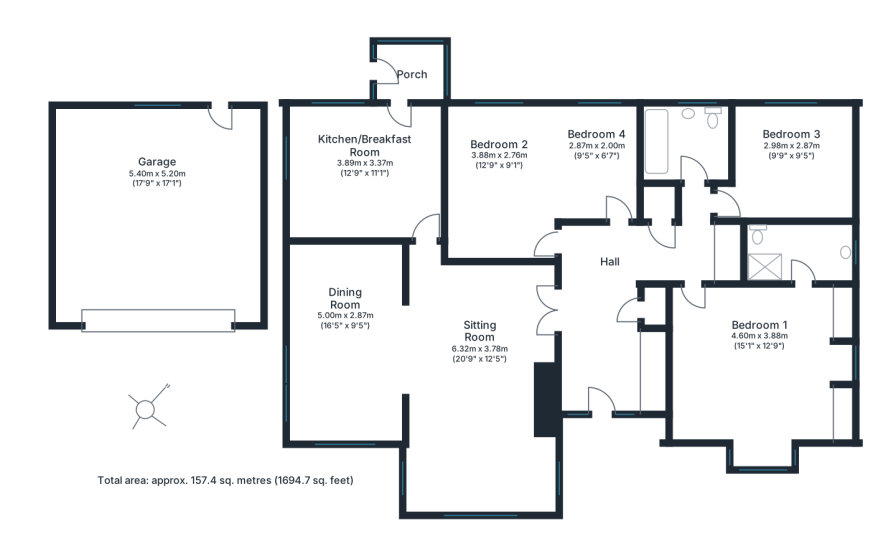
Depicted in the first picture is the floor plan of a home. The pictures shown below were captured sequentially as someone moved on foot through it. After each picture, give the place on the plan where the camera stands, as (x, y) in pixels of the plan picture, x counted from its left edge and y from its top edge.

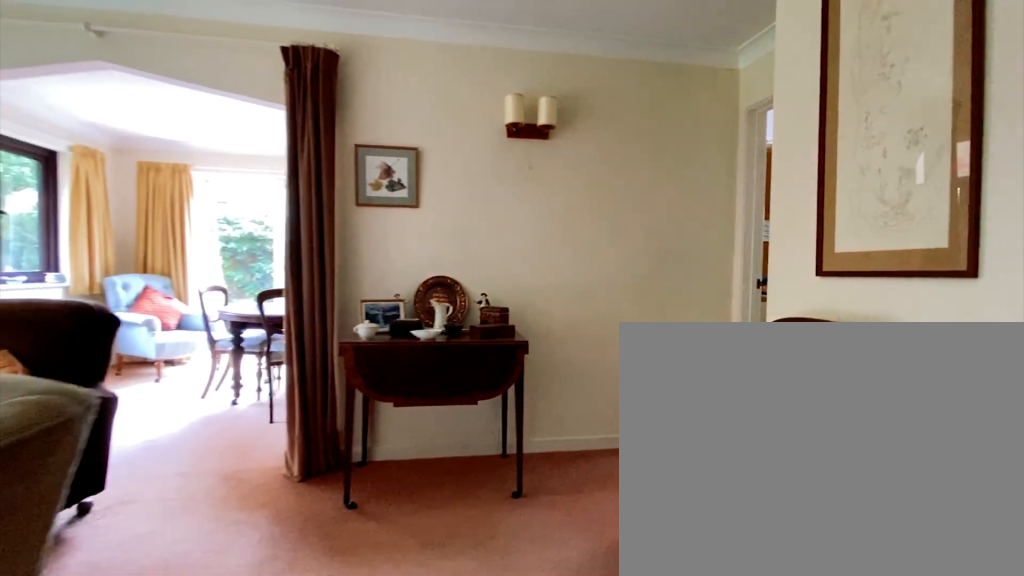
(478, 313)
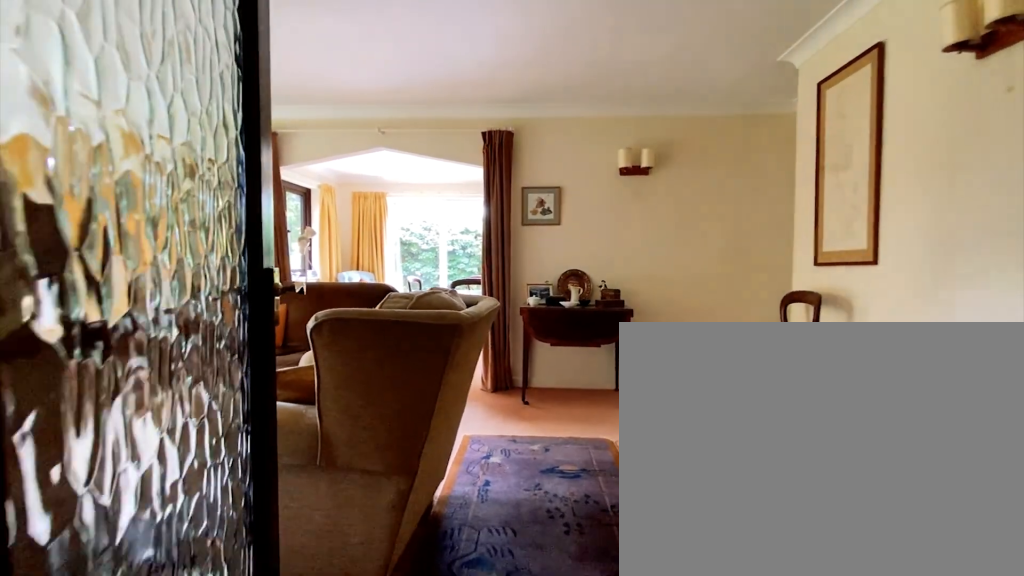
(564, 310)
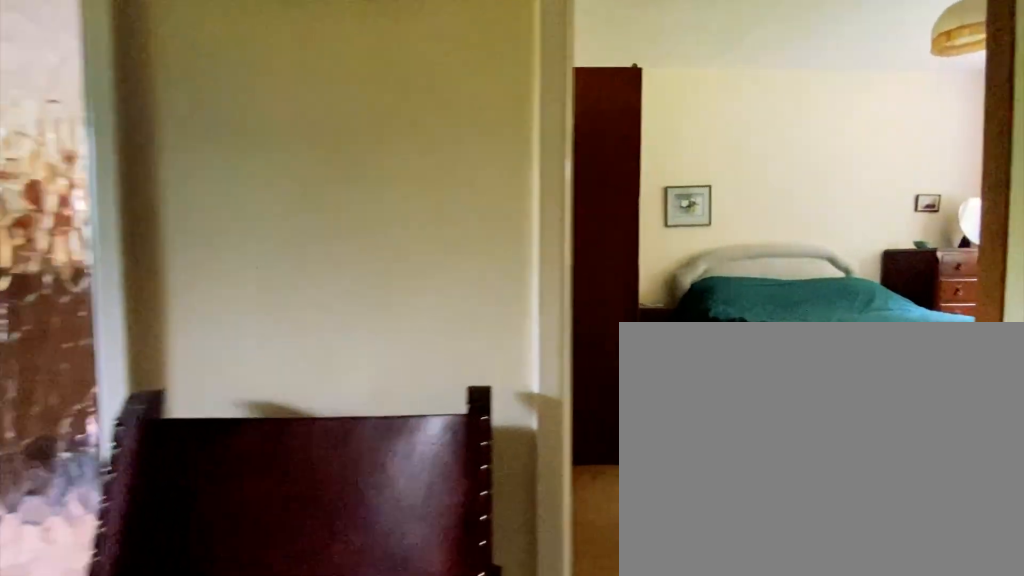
(577, 273)
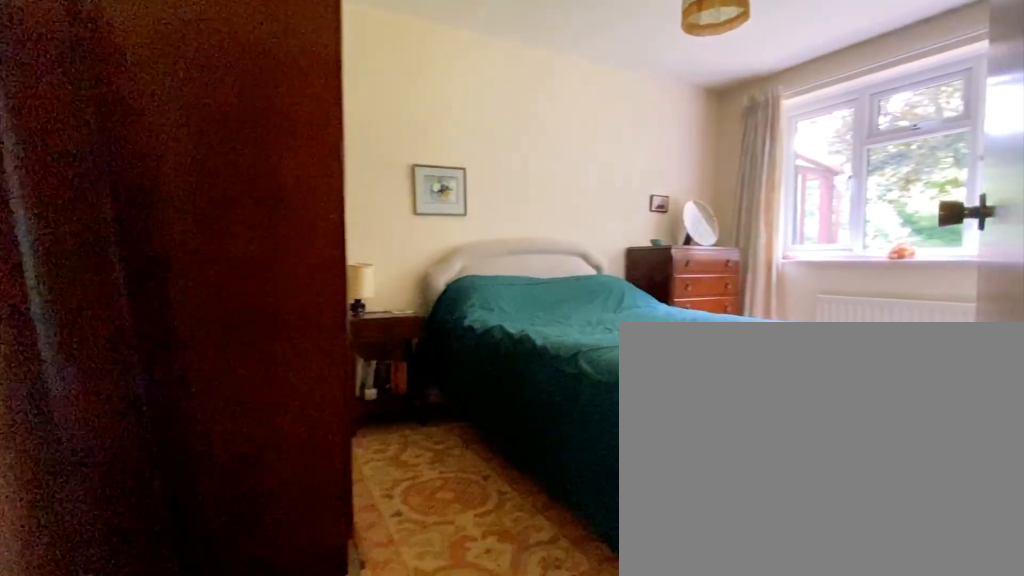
(555, 243)
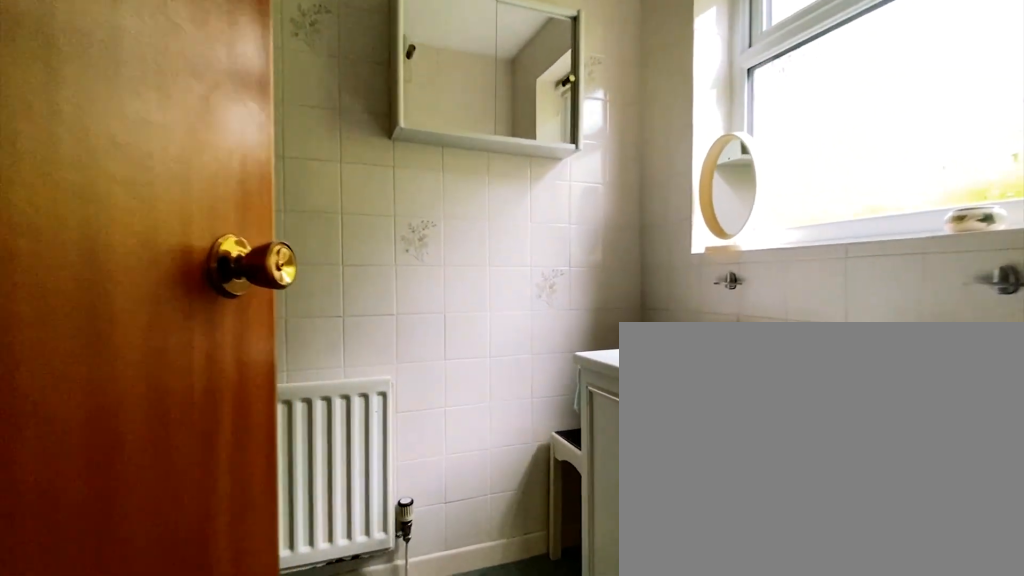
(805, 281)
